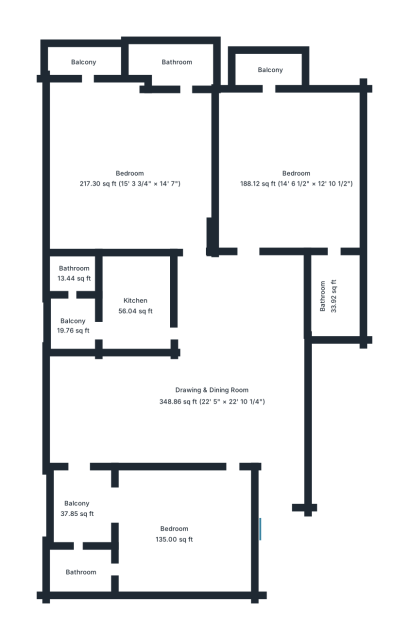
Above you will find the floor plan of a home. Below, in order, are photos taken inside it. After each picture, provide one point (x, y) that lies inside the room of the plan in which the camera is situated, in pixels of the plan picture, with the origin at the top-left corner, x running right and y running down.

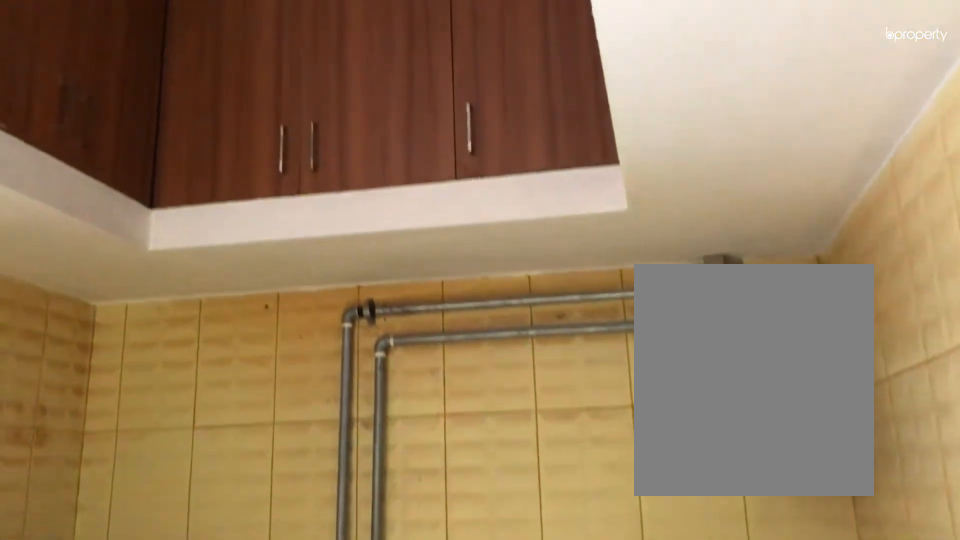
(134, 298)
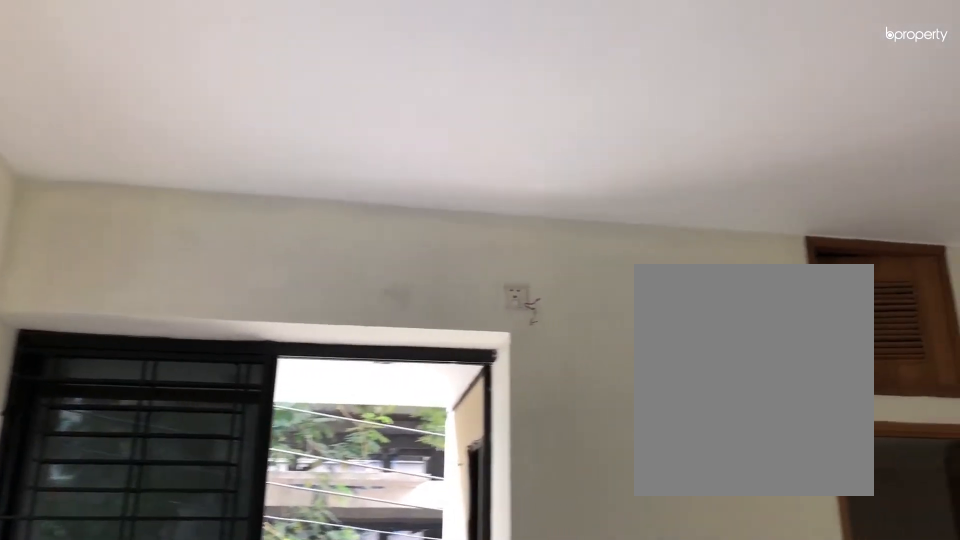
(129, 177)
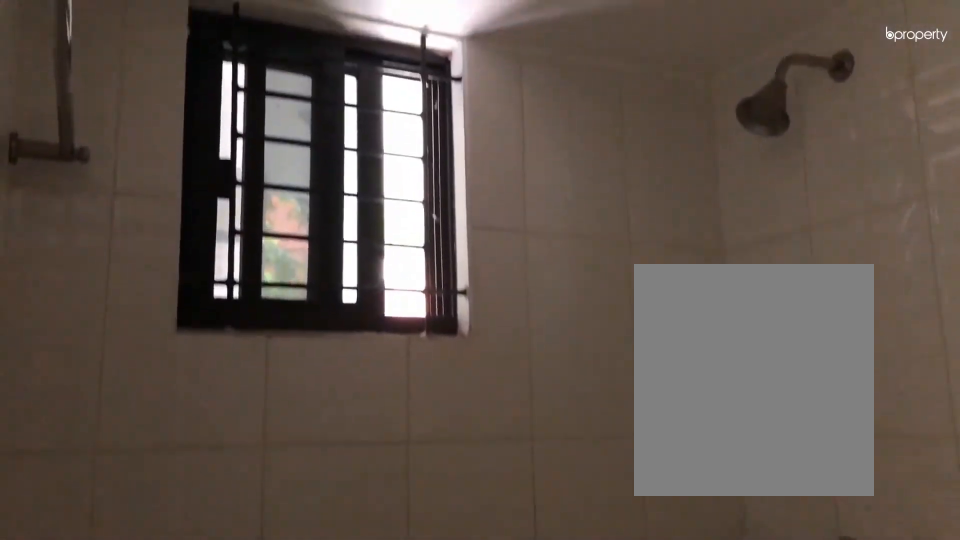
(177, 70)
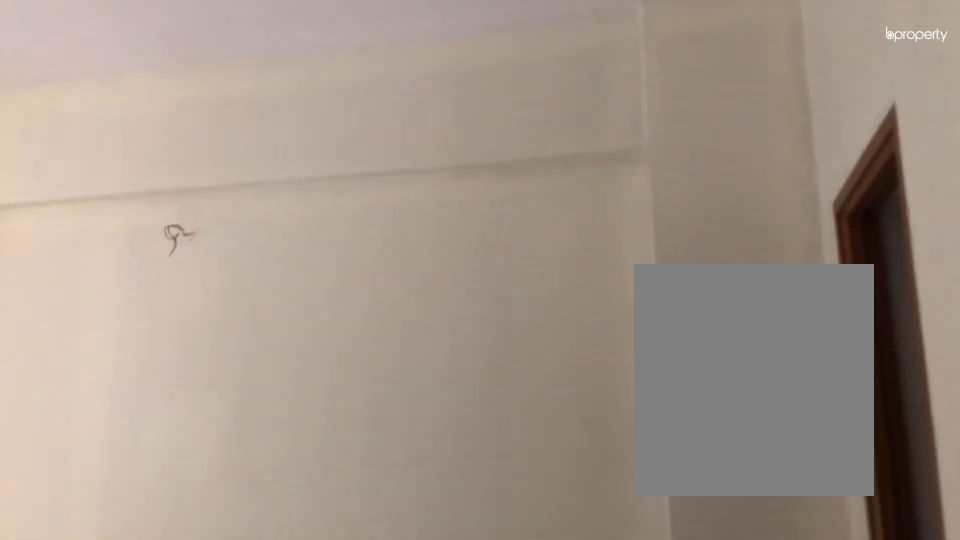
(296, 177)
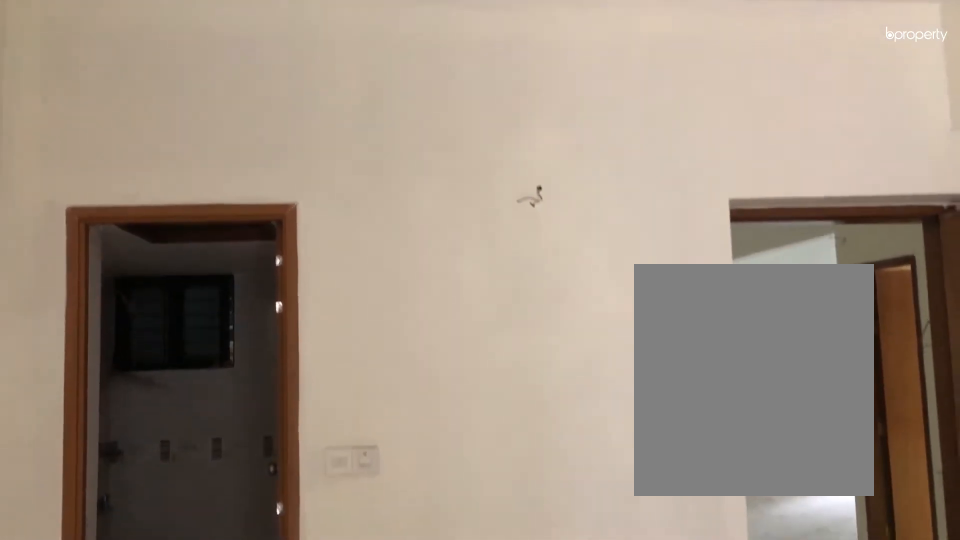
(296, 177)
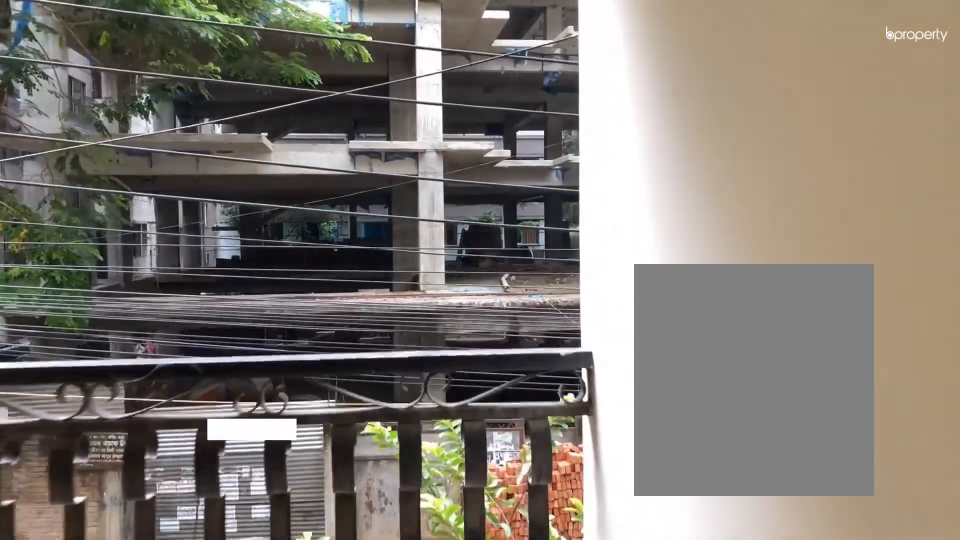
(272, 70)
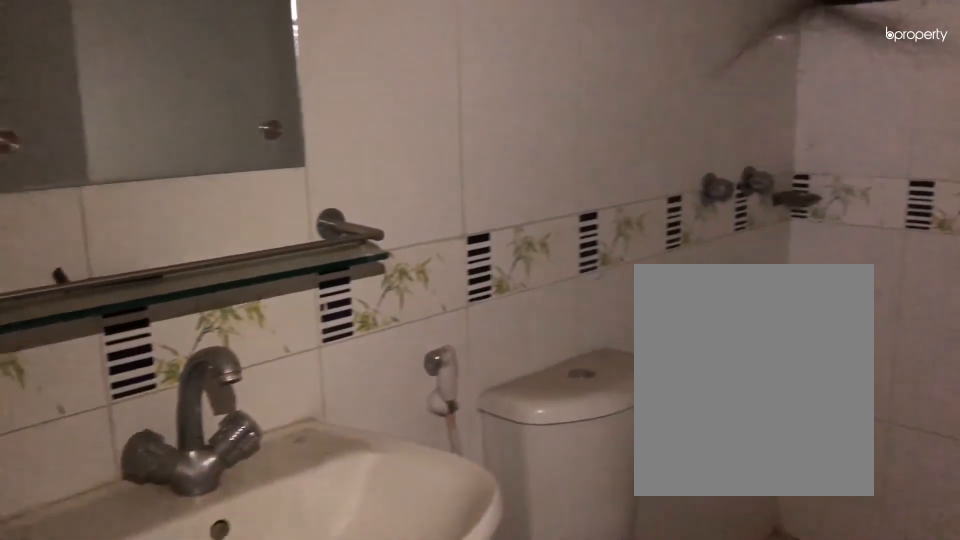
(335, 298)
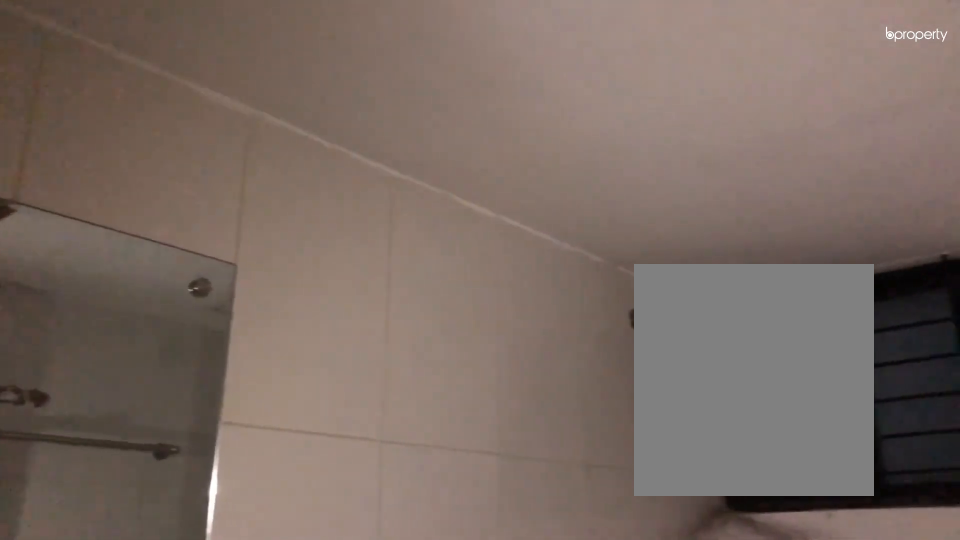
(335, 298)
